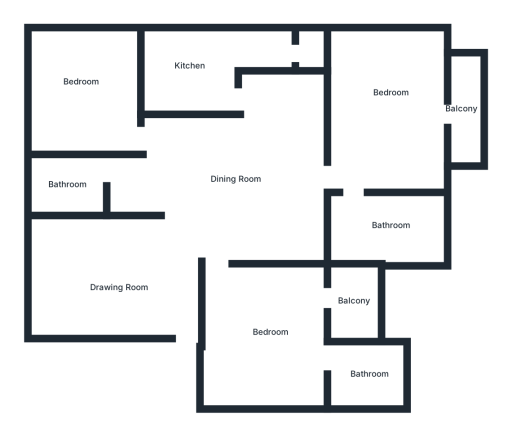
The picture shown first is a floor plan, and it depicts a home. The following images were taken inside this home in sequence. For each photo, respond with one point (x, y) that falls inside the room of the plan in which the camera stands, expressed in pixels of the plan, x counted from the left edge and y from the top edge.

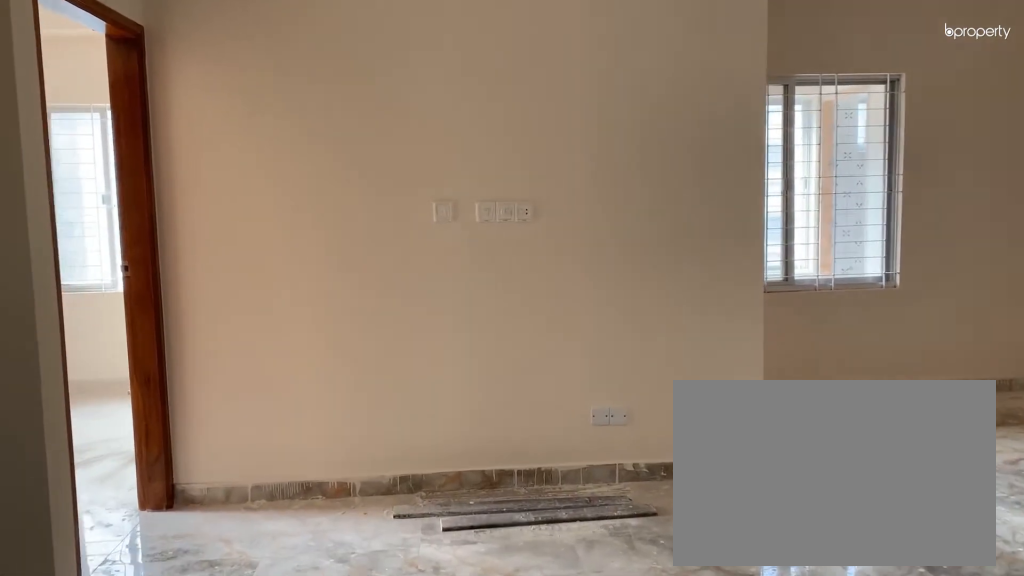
(239, 165)
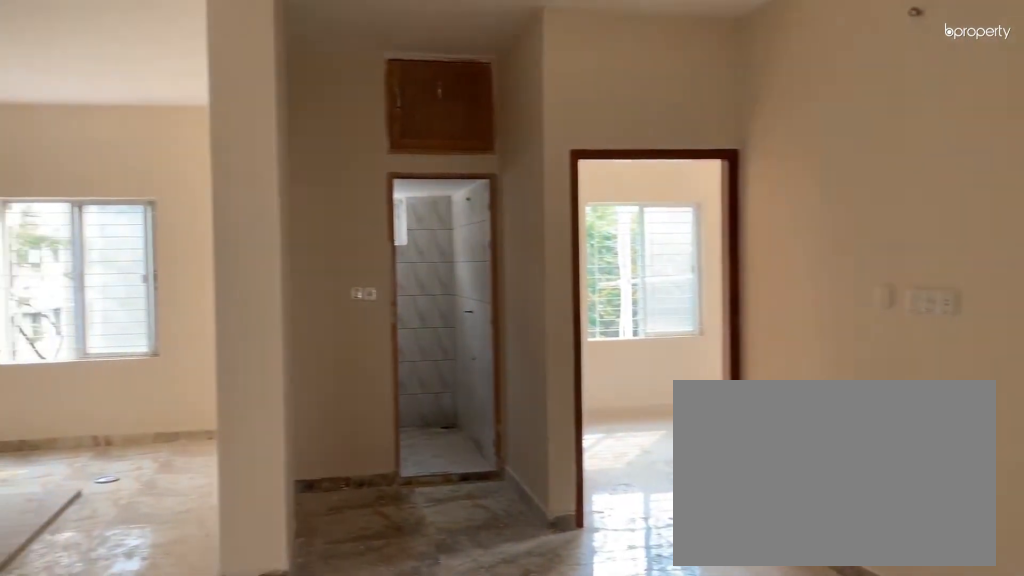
(239, 165)
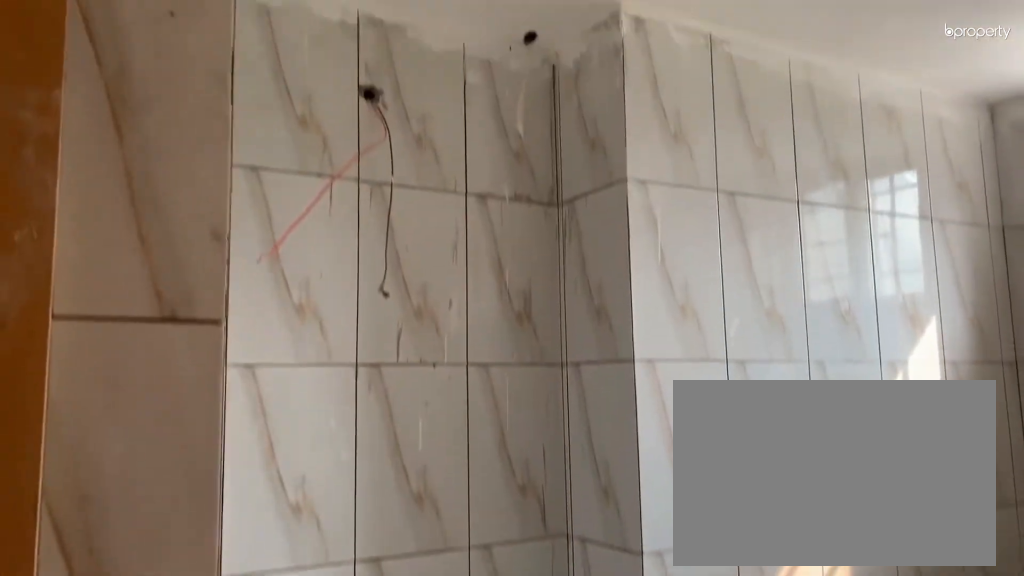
(66, 186)
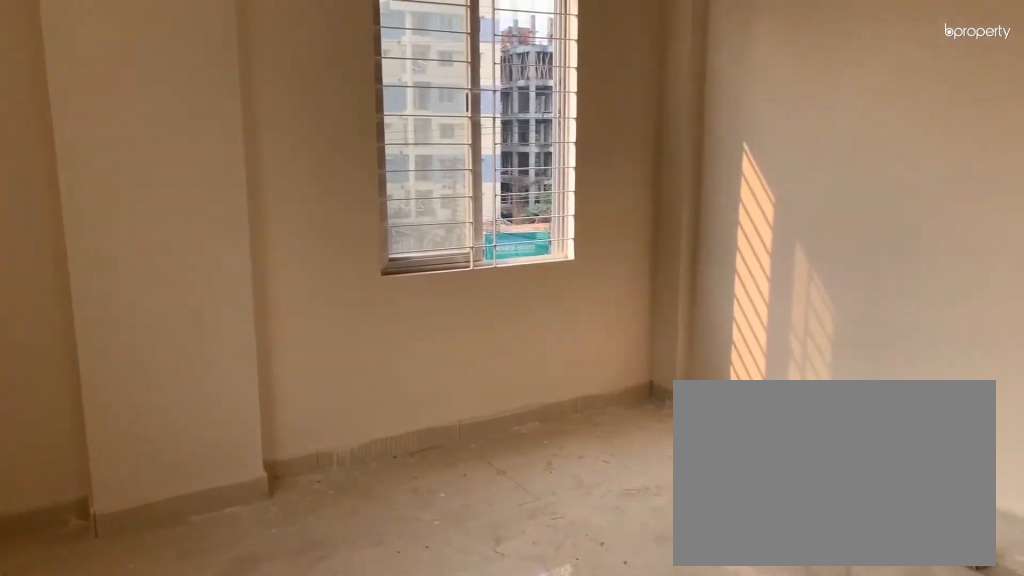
(90, 85)
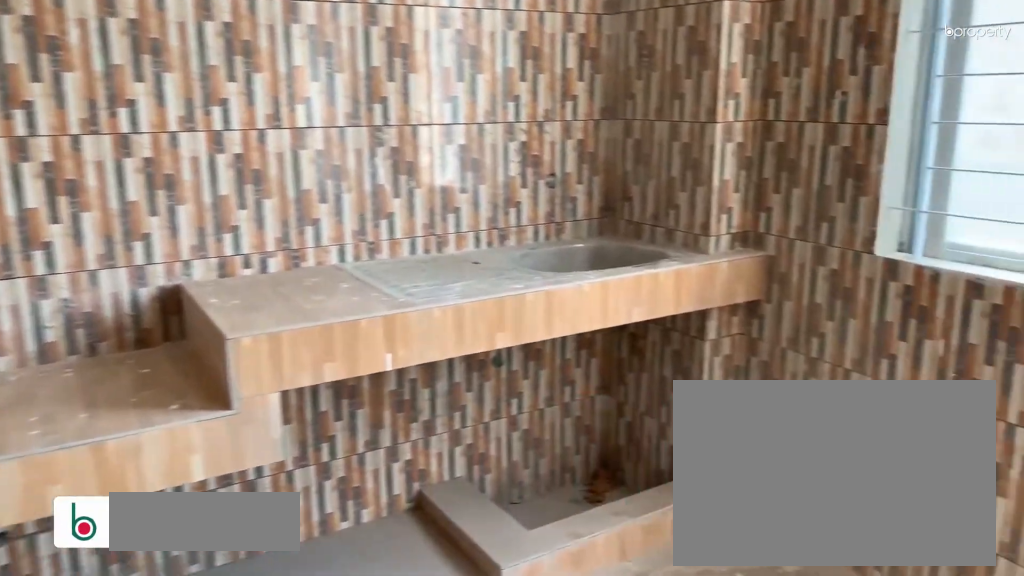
(212, 78)
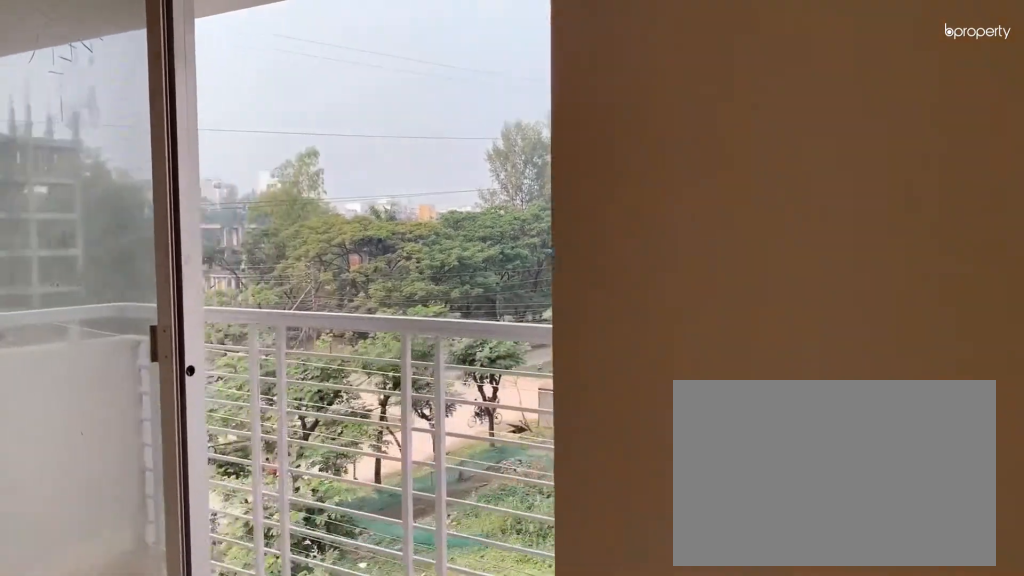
(378, 110)
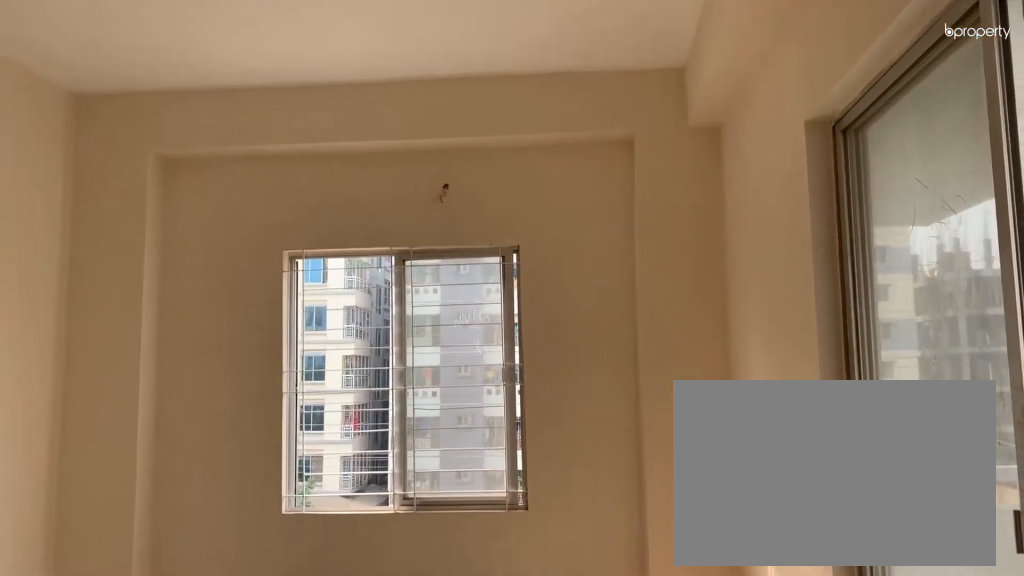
(383, 99)
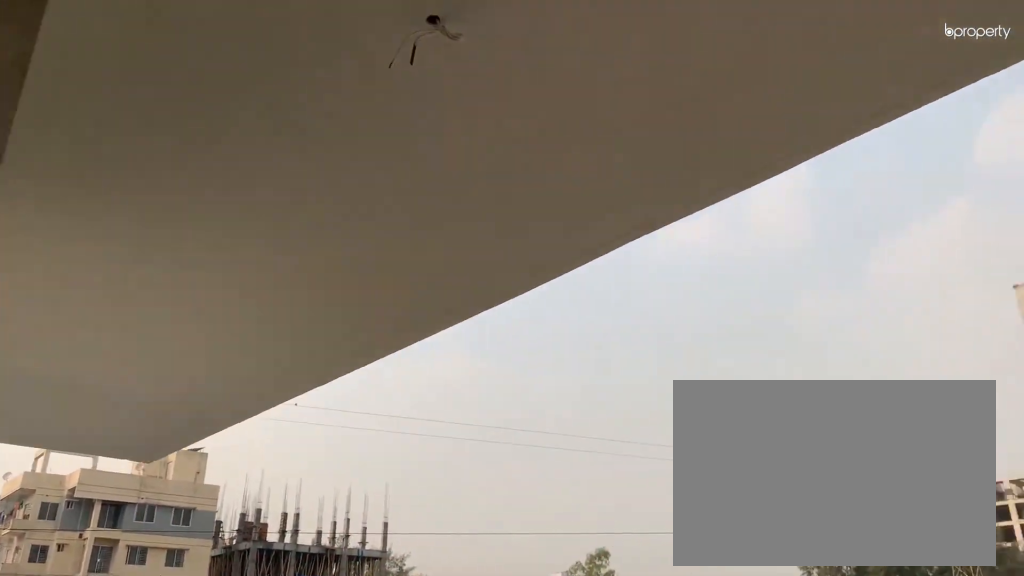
(460, 109)
